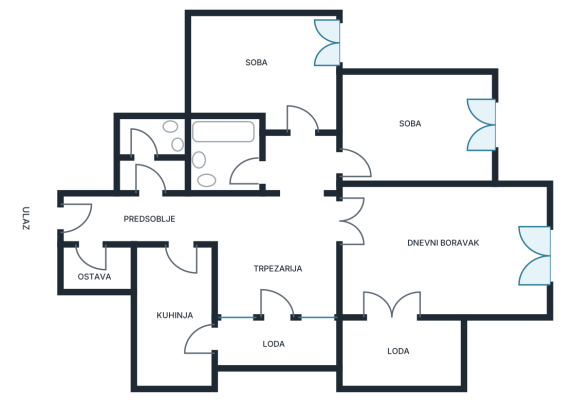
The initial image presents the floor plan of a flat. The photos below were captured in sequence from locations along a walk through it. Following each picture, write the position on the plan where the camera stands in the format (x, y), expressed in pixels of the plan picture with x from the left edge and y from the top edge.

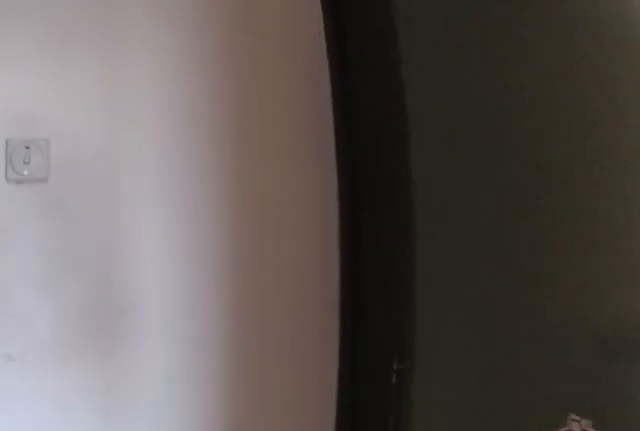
(340, 159)
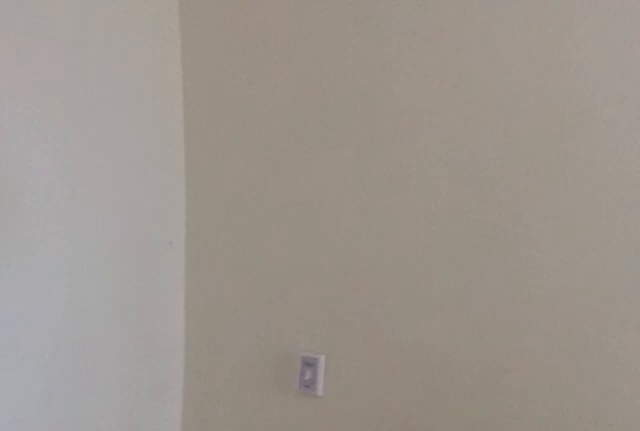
(253, 74)
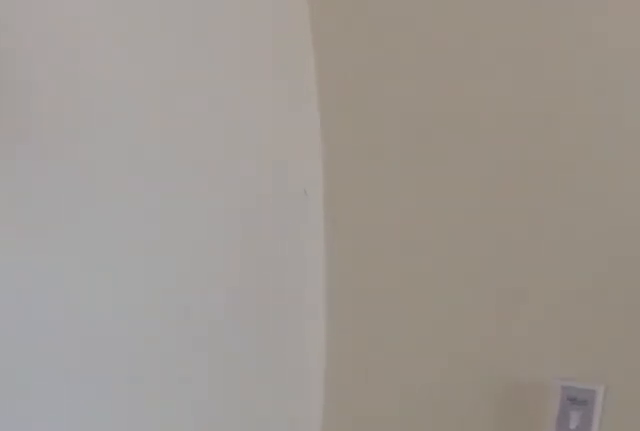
(229, 49)
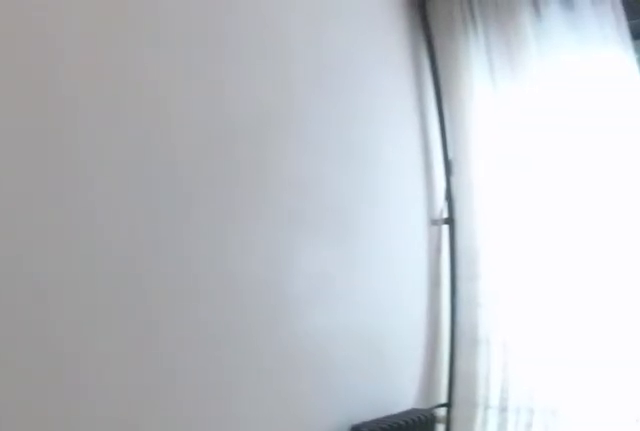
(215, 56)
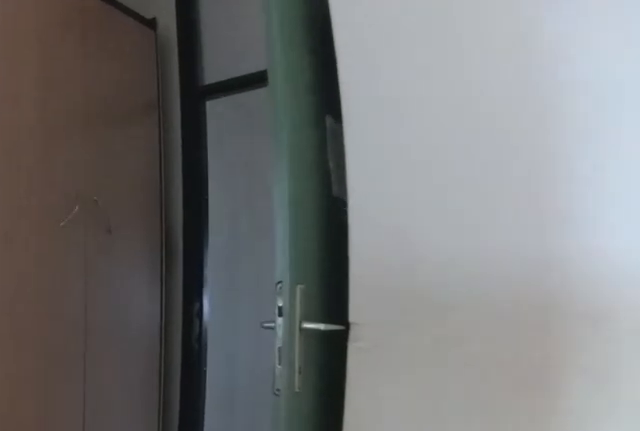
(251, 66)
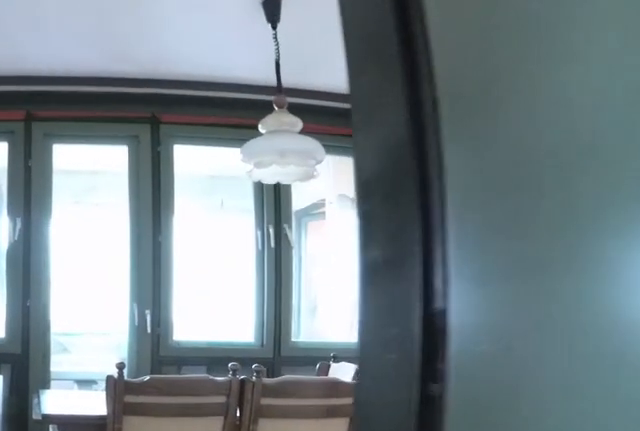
(311, 159)
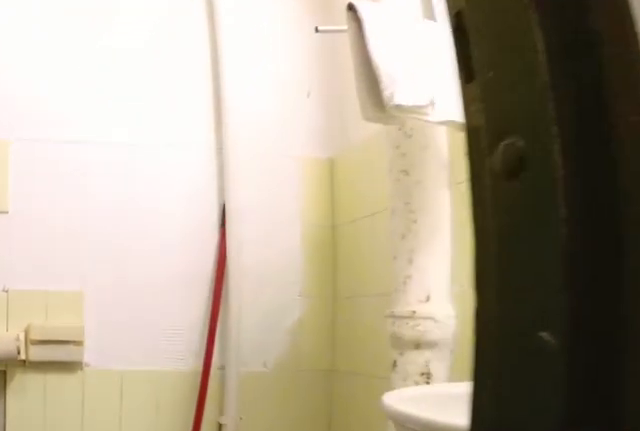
(150, 197)
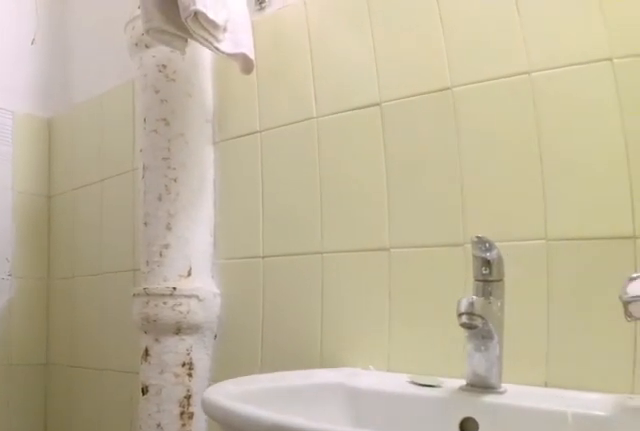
(151, 168)
